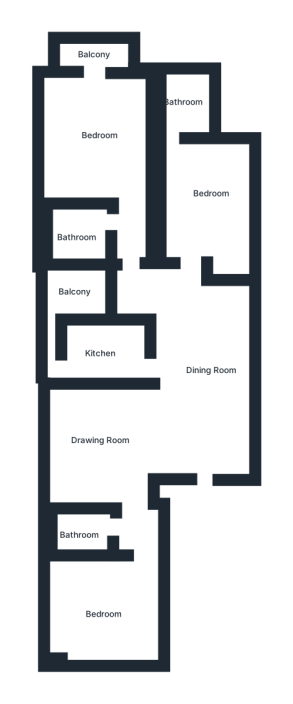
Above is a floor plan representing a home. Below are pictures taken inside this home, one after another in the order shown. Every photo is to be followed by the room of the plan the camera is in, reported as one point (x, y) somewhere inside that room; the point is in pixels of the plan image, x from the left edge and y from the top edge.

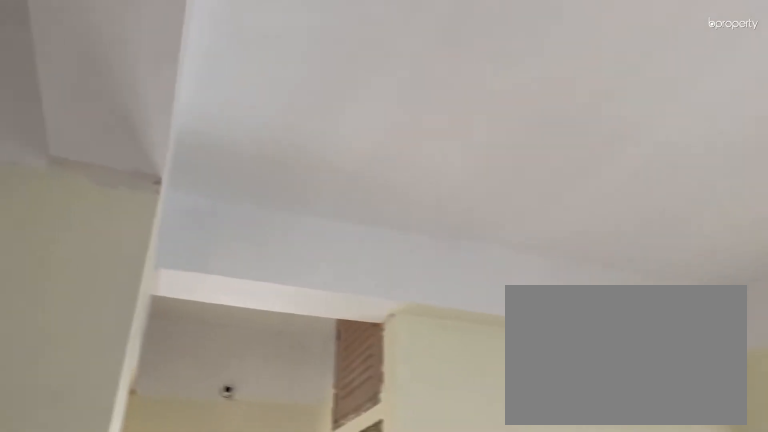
(94, 435)
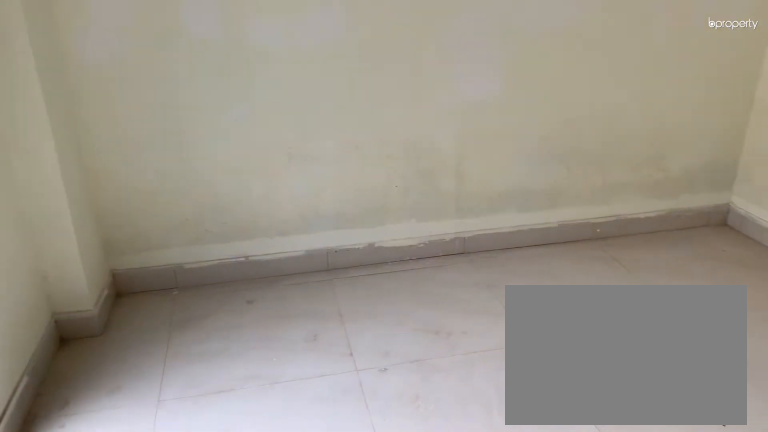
(102, 611)
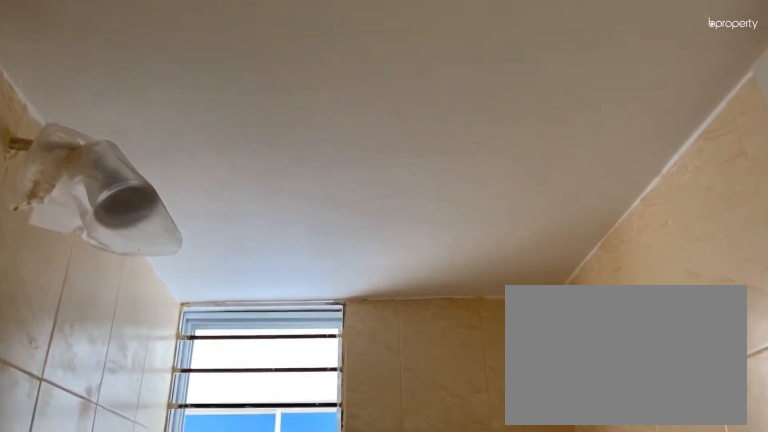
(85, 528)
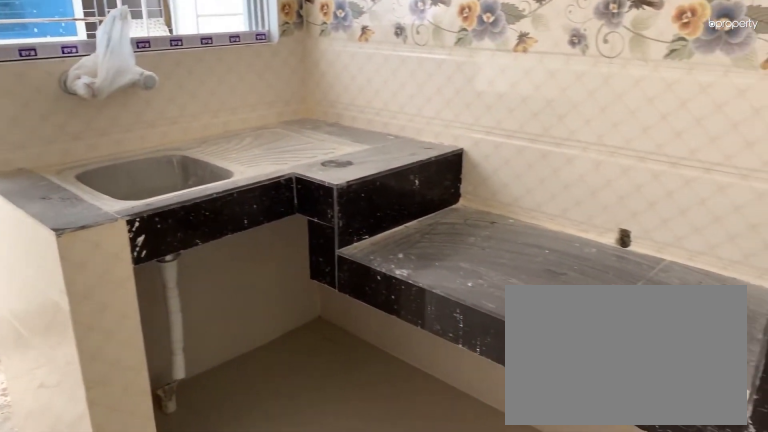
(104, 349)
